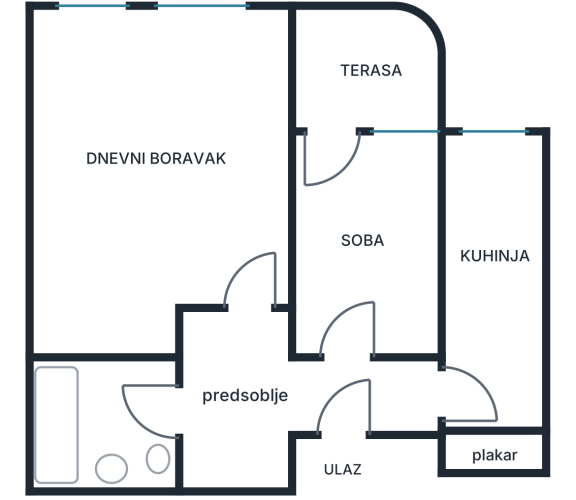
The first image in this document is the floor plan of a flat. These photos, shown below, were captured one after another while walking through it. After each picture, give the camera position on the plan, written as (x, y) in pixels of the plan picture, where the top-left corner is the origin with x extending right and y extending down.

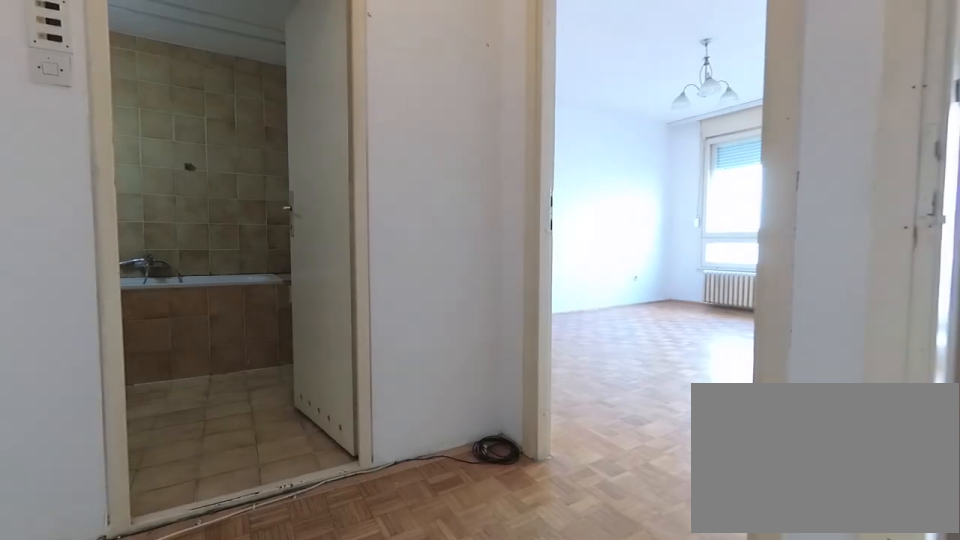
(348, 436)
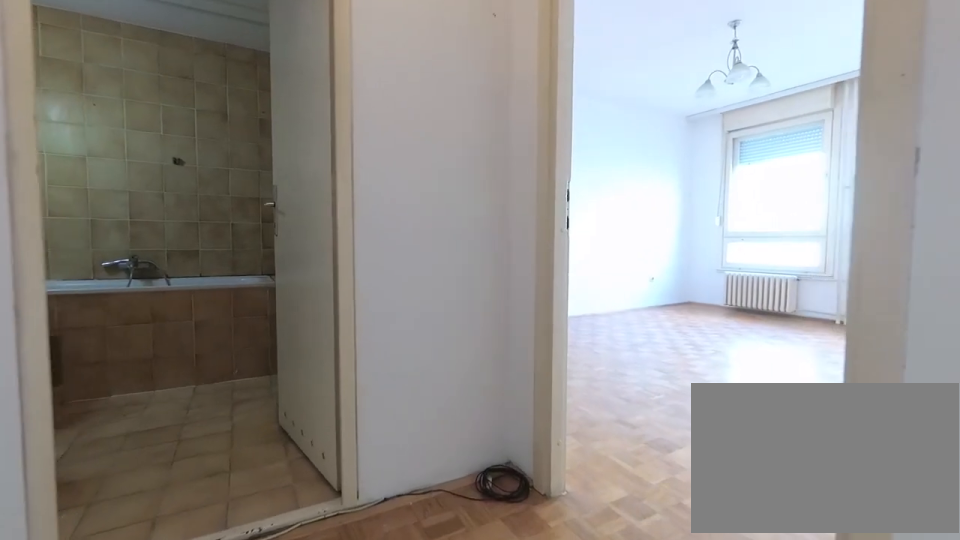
(309, 421)
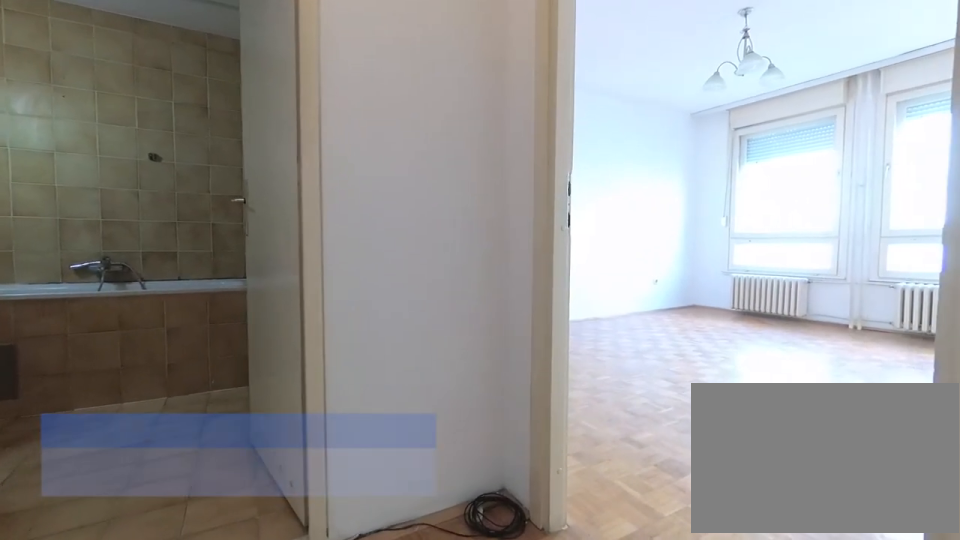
(272, 404)
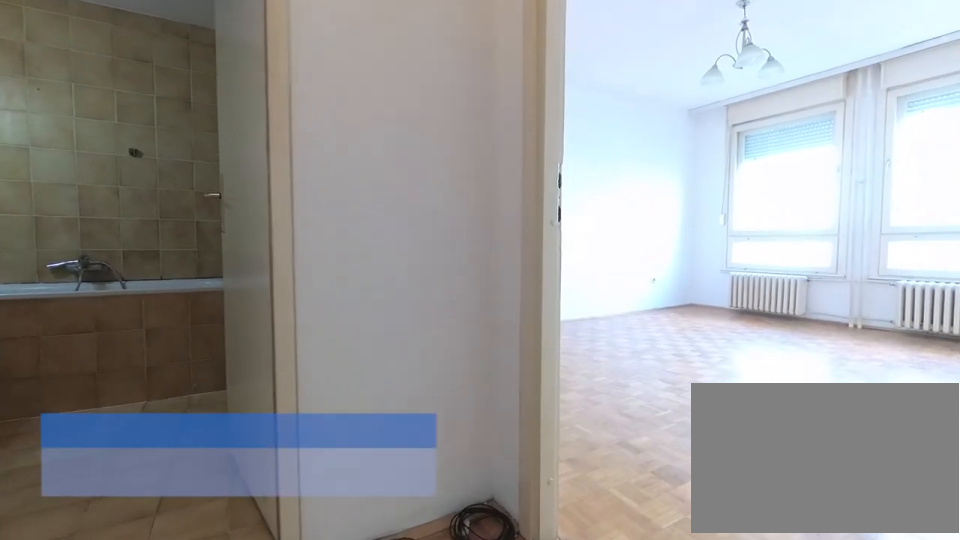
(257, 393)
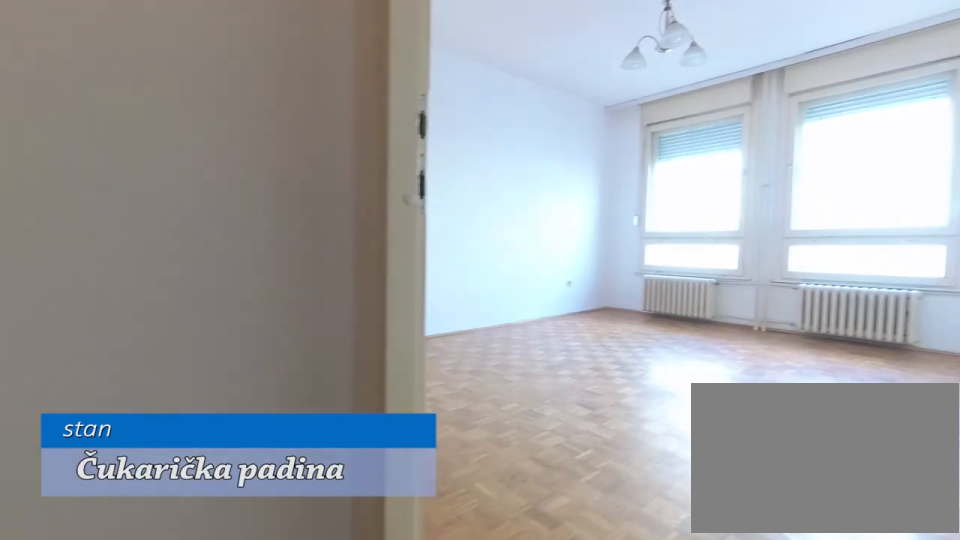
(246, 362)
